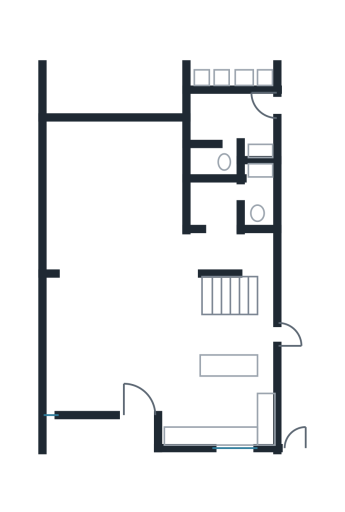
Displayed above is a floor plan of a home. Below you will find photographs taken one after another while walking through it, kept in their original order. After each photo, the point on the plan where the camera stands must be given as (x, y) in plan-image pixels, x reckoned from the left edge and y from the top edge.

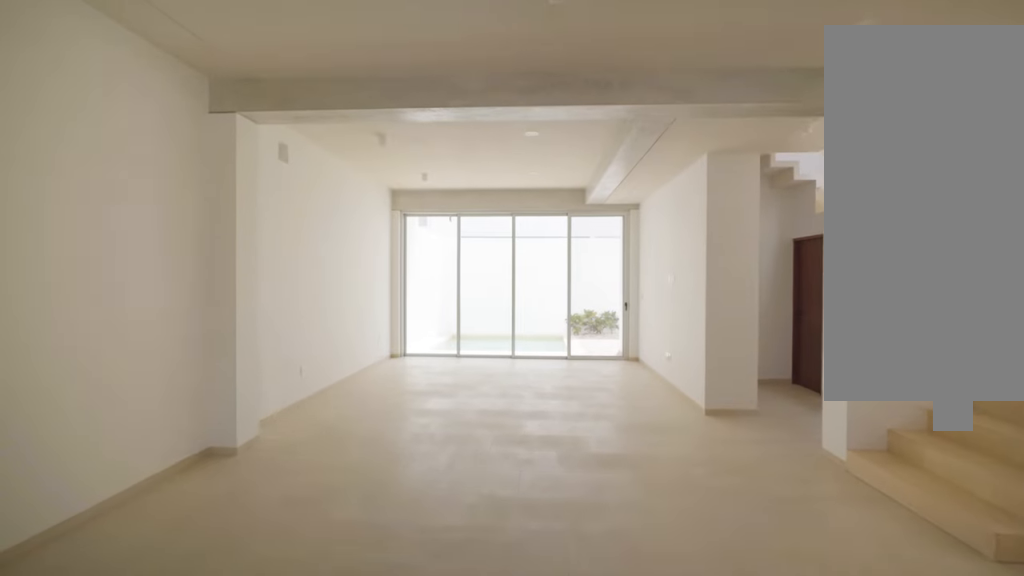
(135, 415)
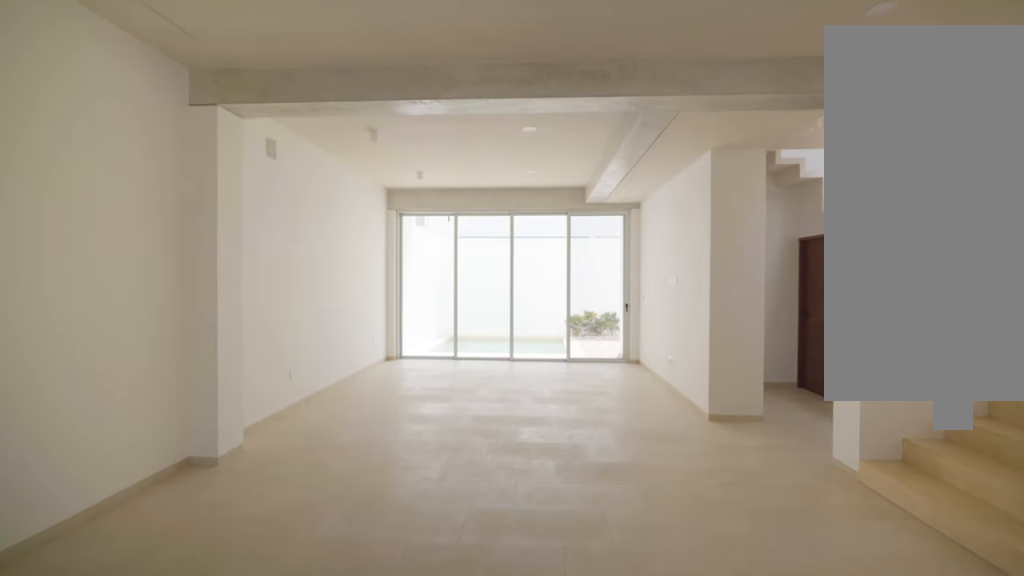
(131, 409)
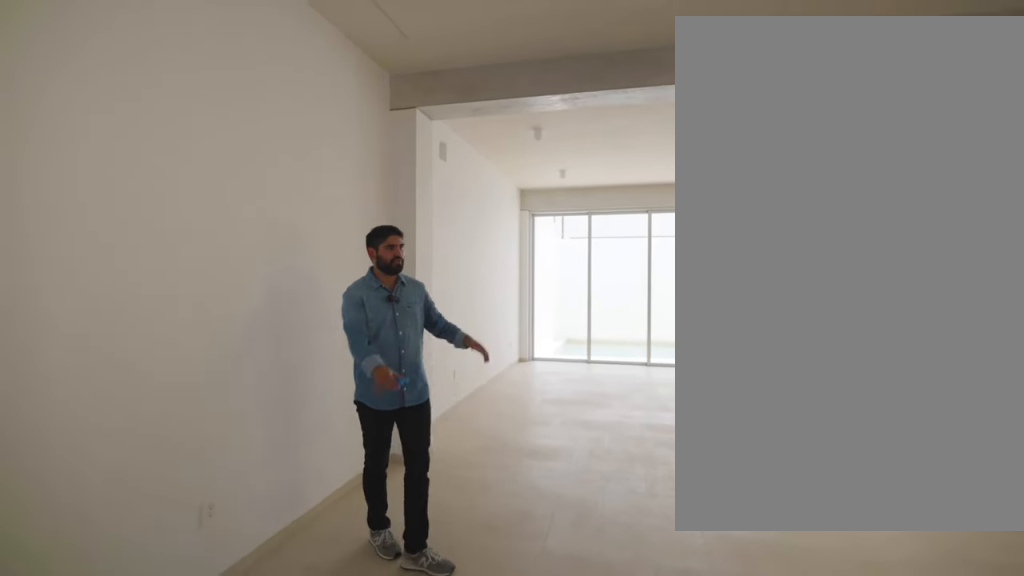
(77, 391)
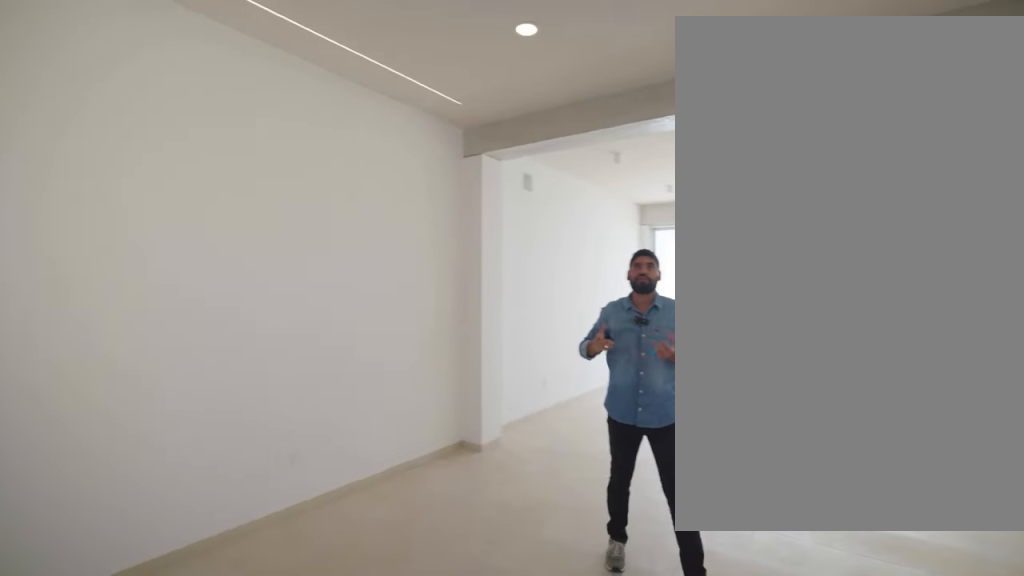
(68, 393)
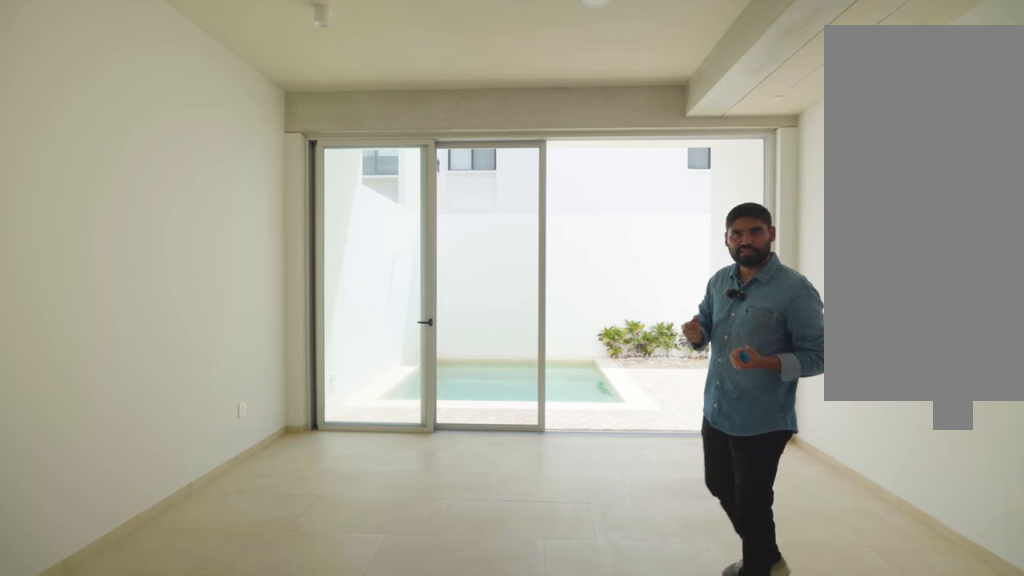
(112, 212)
